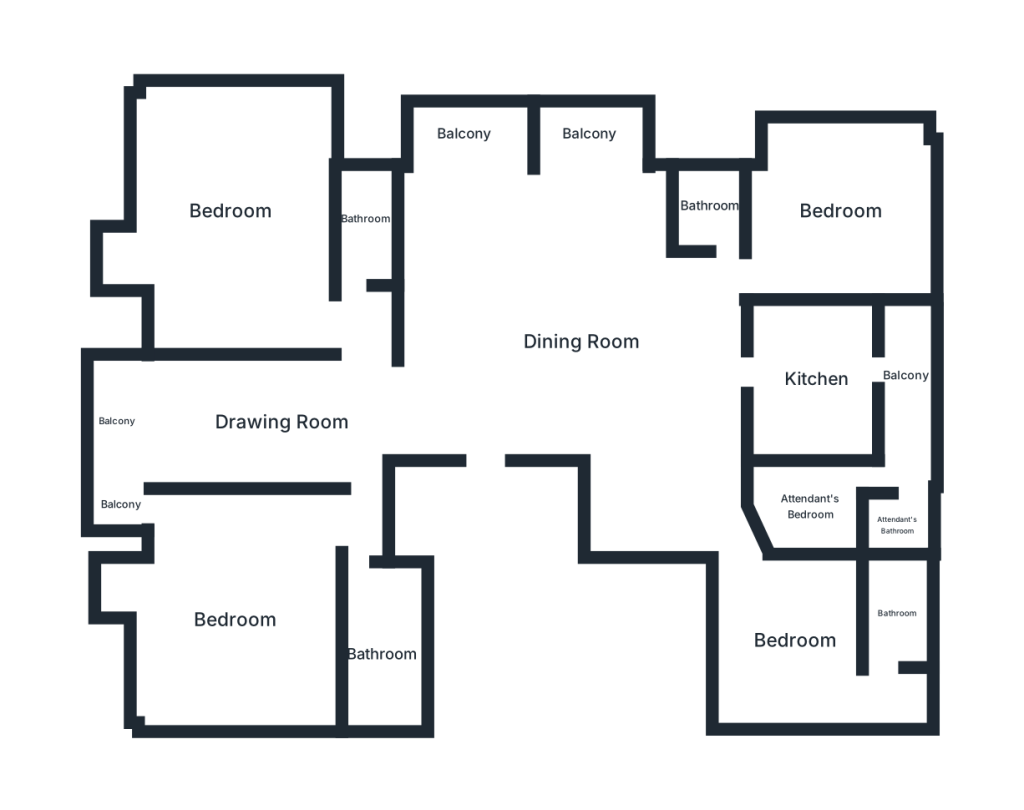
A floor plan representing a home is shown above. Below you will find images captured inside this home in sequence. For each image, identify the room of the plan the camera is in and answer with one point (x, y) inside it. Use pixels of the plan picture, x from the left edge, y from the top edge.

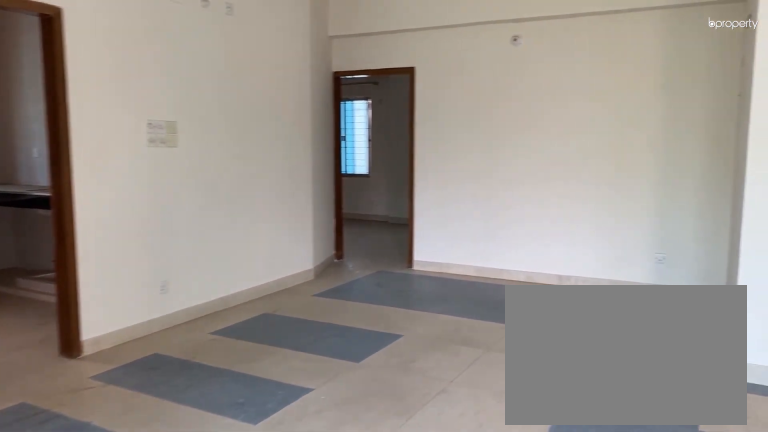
(582, 341)
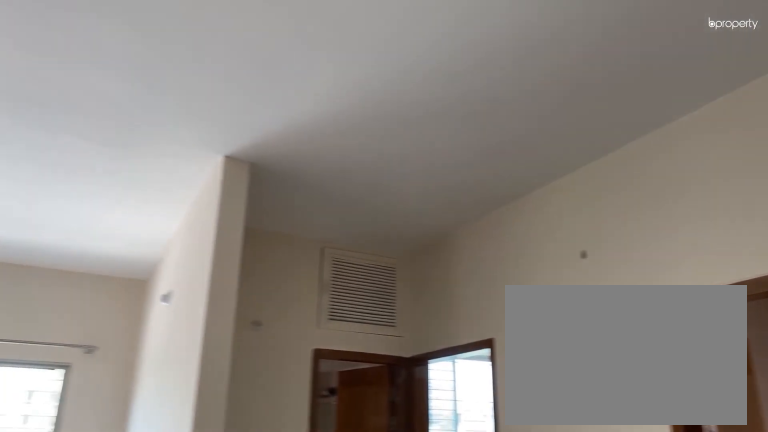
(582, 341)
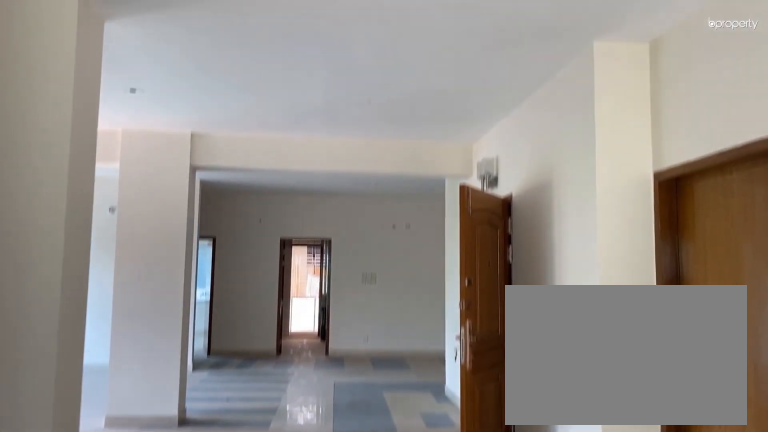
(278, 420)
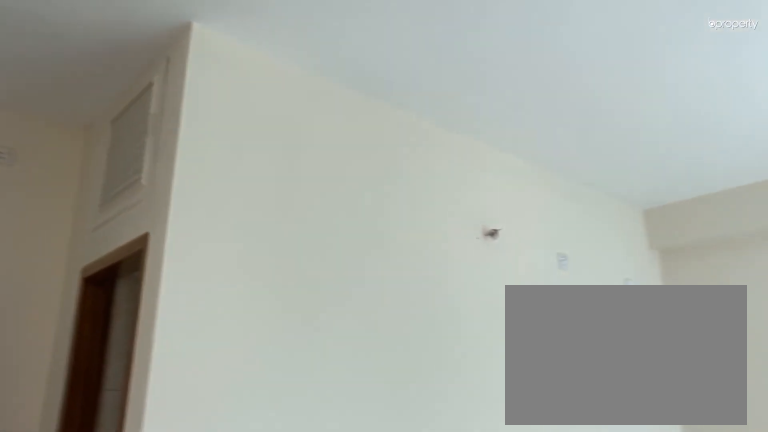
(235, 616)
